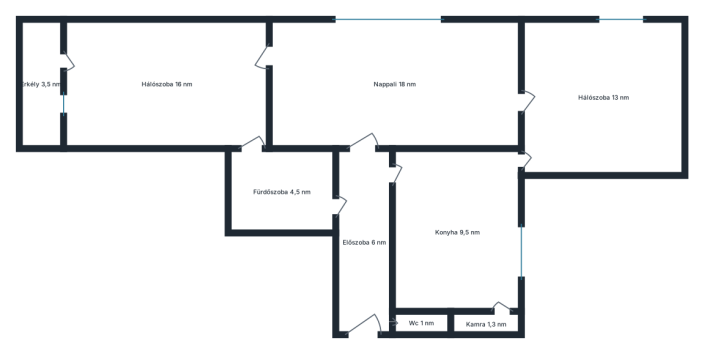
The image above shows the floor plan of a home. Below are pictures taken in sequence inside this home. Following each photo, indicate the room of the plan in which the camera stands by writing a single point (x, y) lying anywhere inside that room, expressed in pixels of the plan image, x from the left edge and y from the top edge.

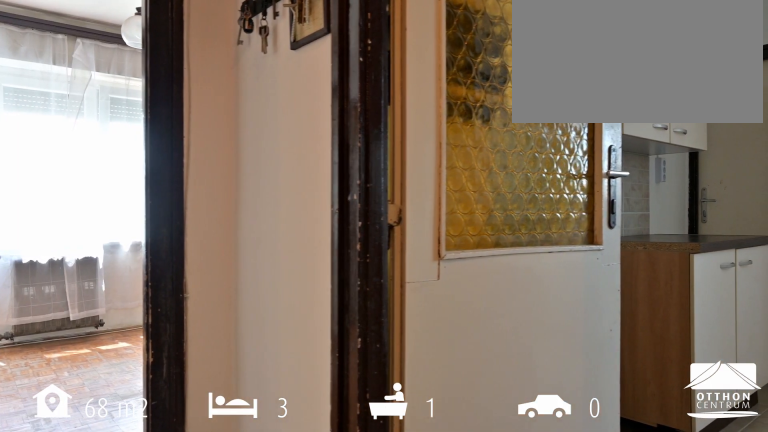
(368, 245)
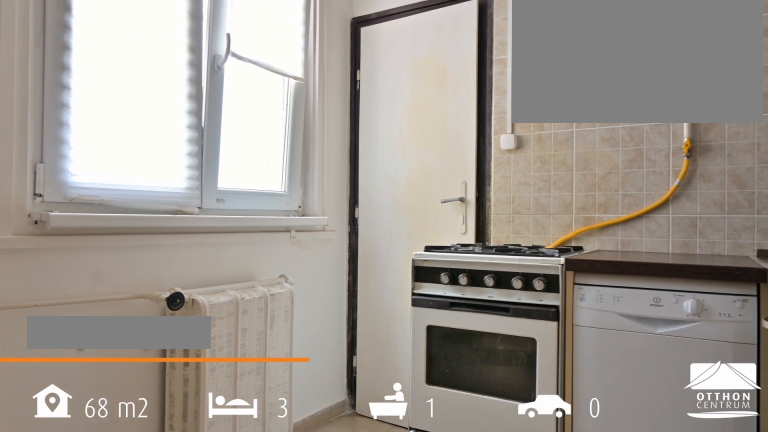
(451, 242)
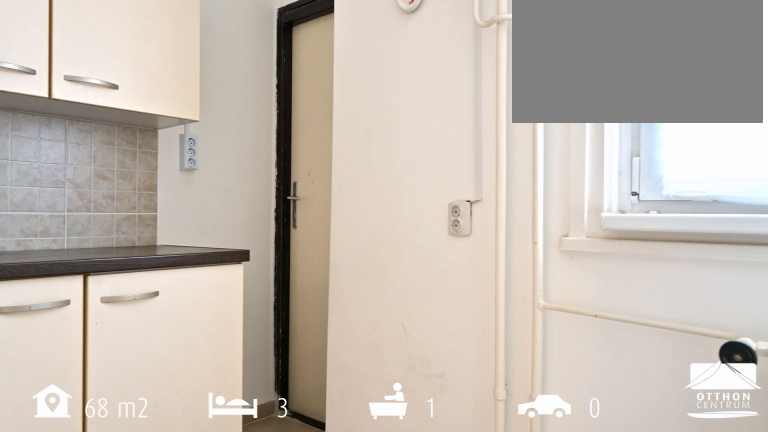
(451, 242)
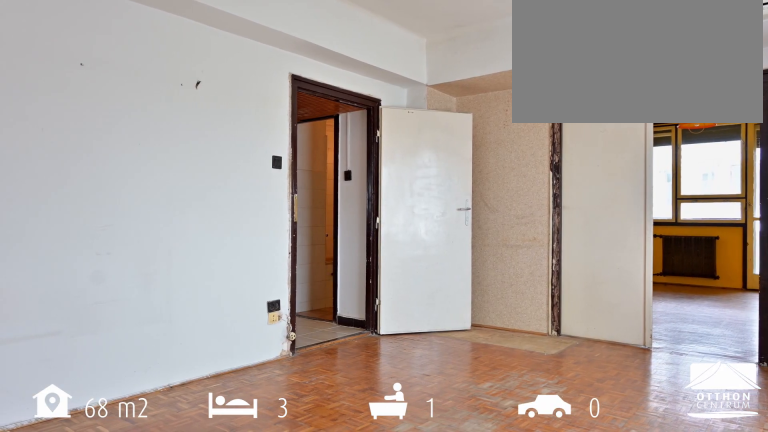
(397, 93)
